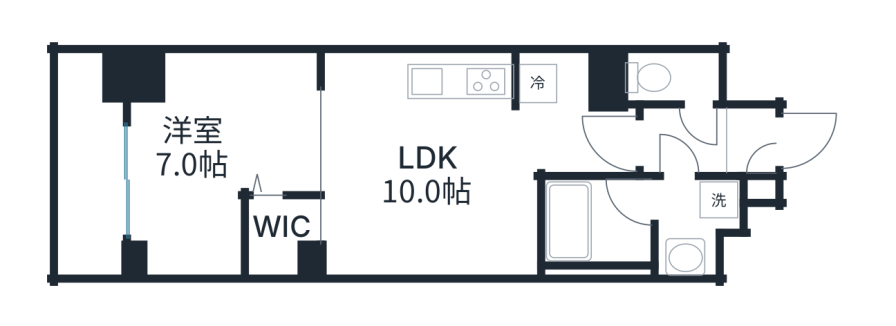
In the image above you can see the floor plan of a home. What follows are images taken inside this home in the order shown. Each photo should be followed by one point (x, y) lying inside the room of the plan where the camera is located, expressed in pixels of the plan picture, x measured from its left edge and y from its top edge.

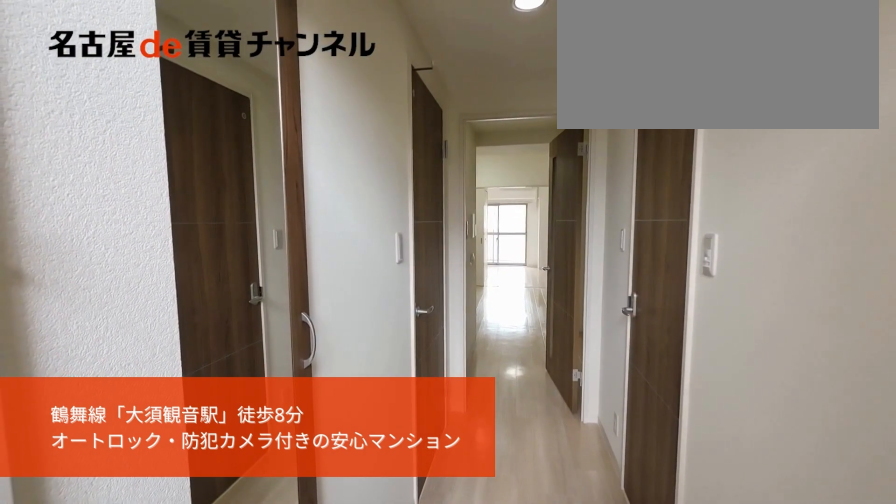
(751, 149)
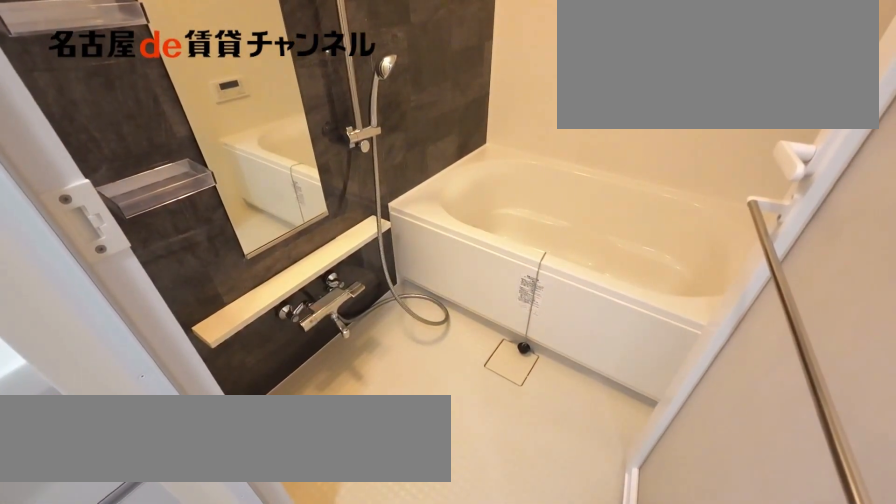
(636, 225)
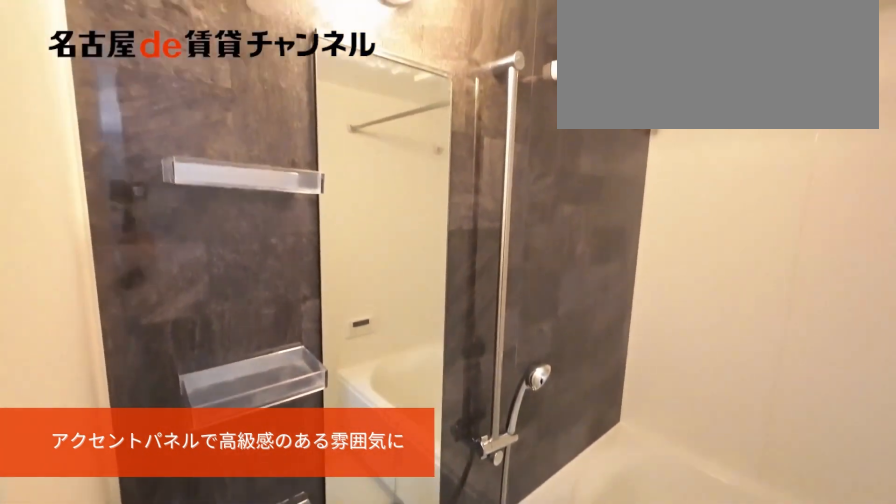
(636, 225)
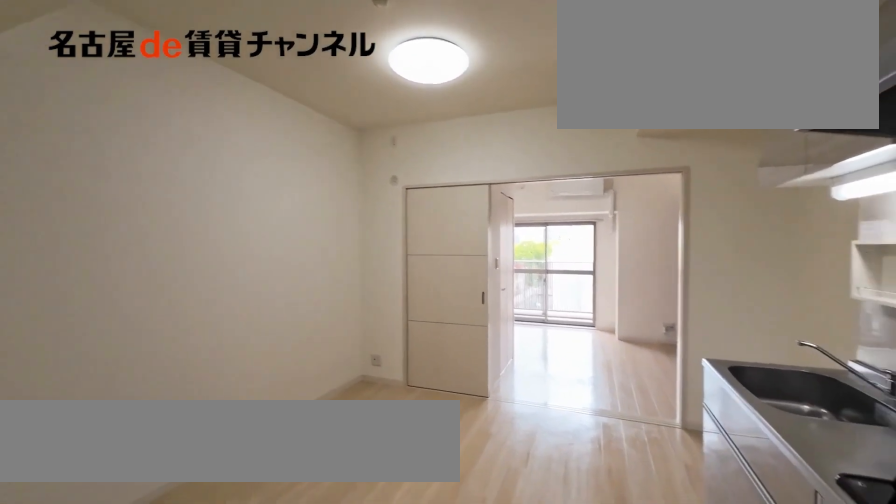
(430, 163)
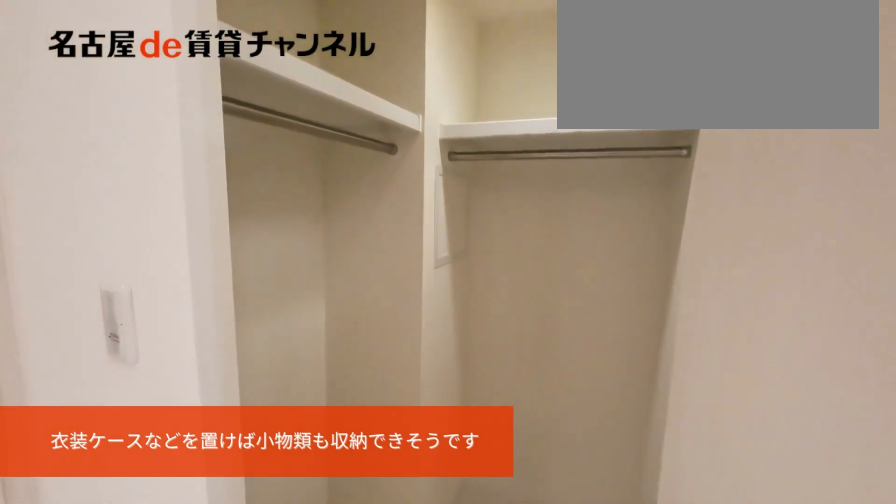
(222, 163)
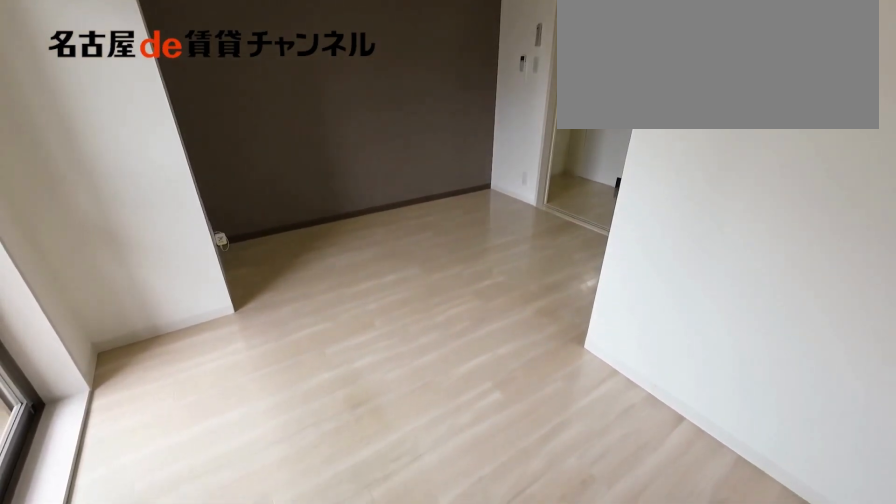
(222, 163)
